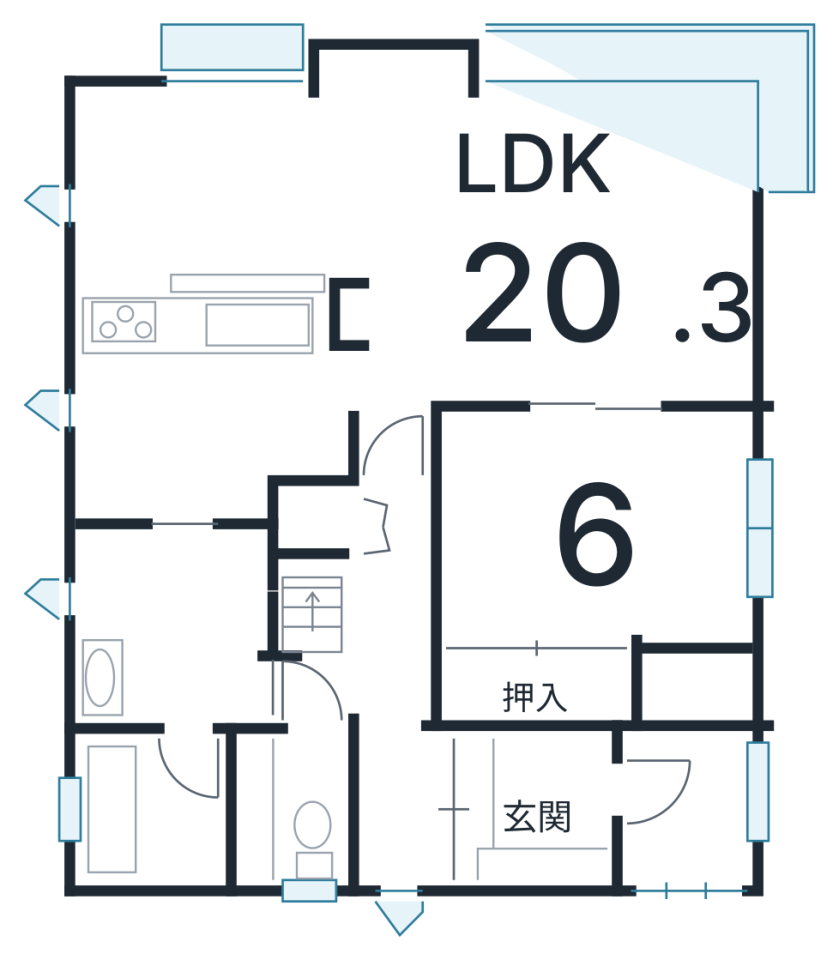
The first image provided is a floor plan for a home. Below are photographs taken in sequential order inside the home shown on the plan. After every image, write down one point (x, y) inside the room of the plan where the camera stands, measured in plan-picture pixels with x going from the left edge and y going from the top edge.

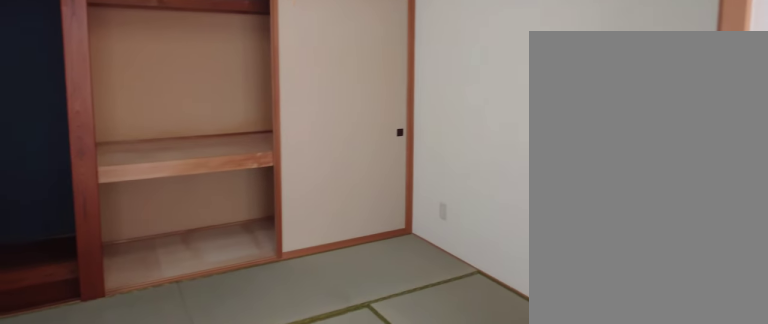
(579, 530)
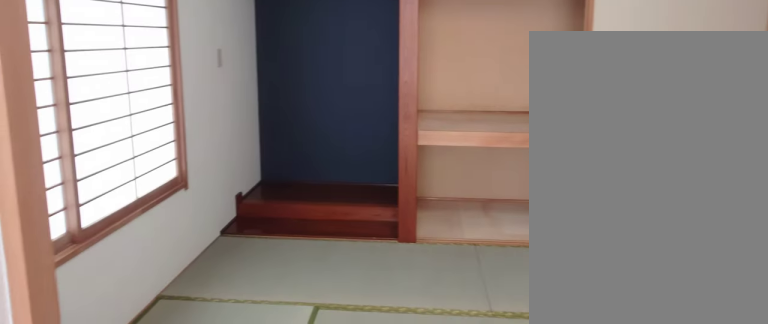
(579, 530)
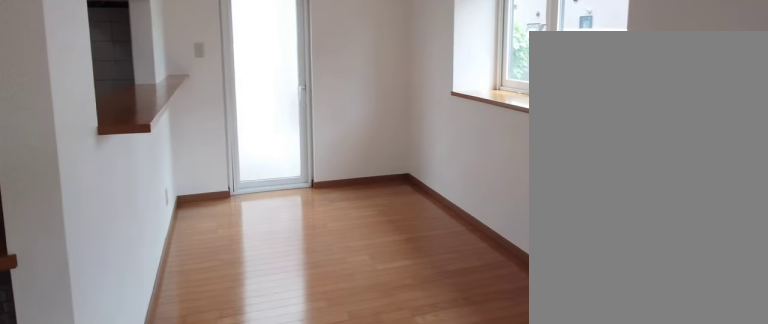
(210, 197)
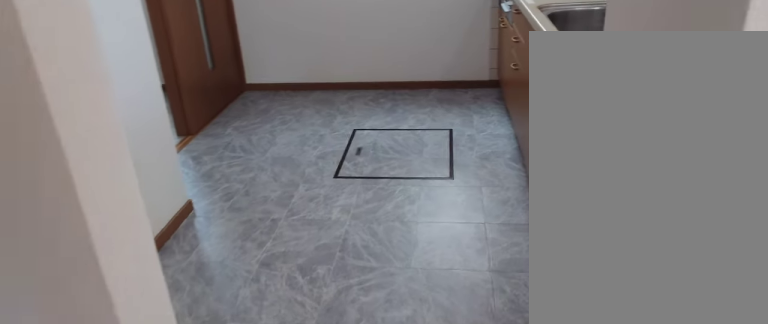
(212, 394)
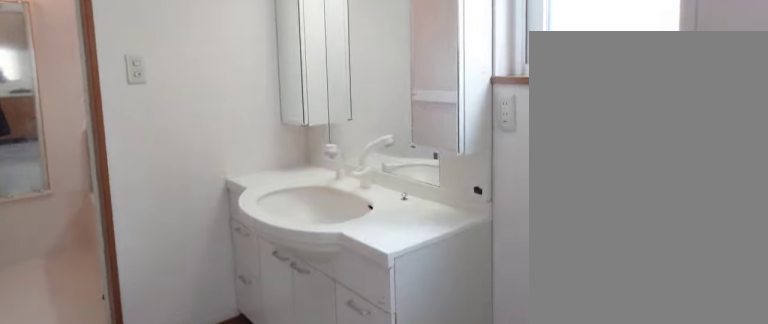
(161, 638)
